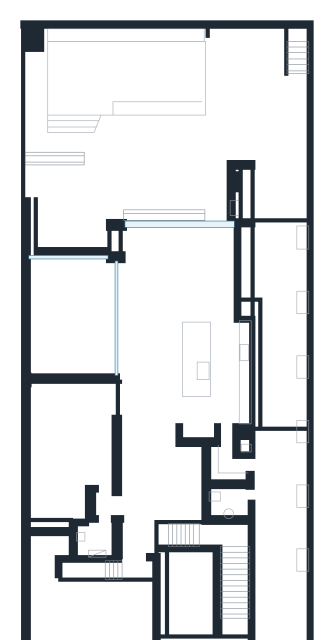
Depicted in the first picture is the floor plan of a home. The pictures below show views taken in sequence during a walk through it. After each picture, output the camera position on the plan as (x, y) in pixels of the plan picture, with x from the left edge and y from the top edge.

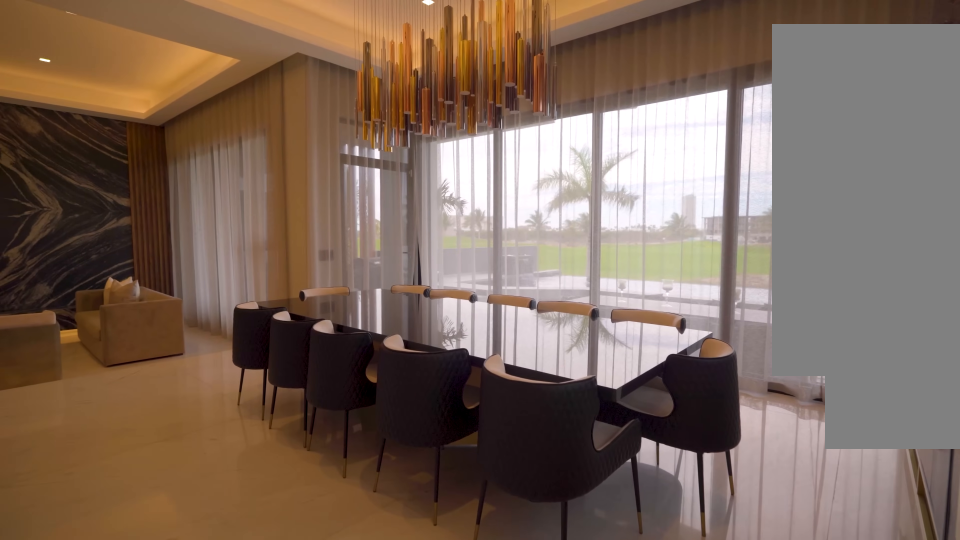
(205, 306)
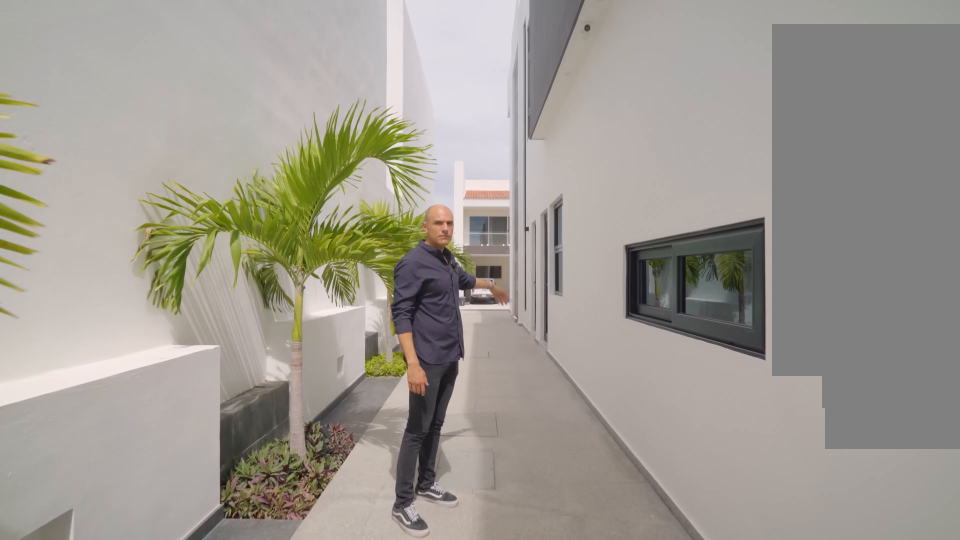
(282, 407)
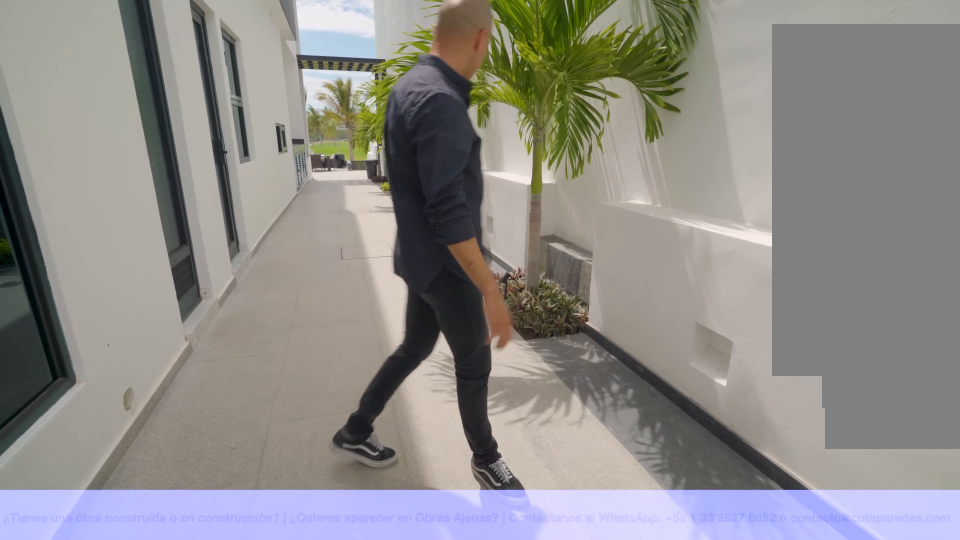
(276, 586)
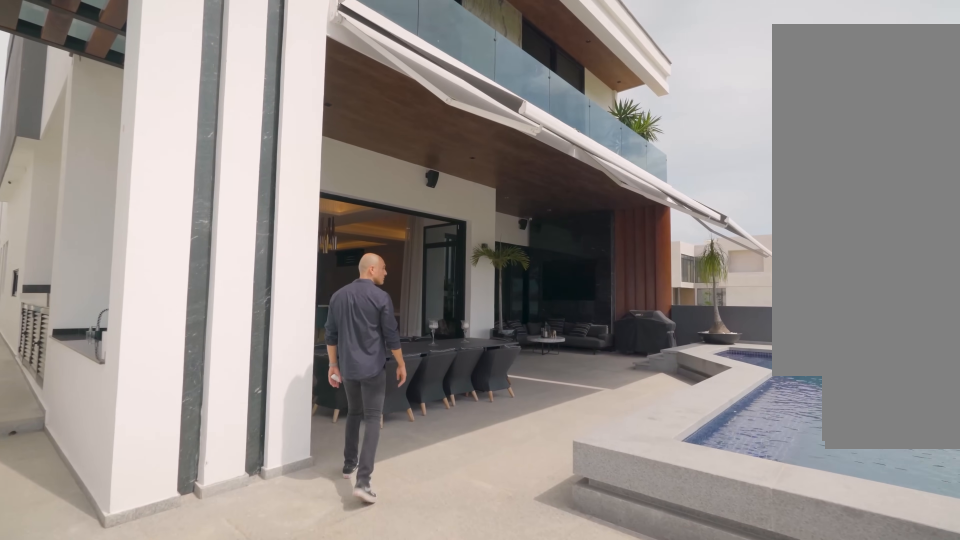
(232, 108)
